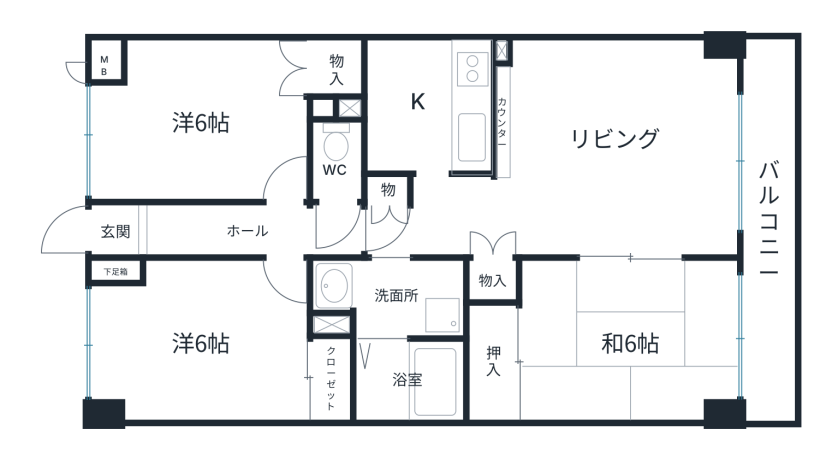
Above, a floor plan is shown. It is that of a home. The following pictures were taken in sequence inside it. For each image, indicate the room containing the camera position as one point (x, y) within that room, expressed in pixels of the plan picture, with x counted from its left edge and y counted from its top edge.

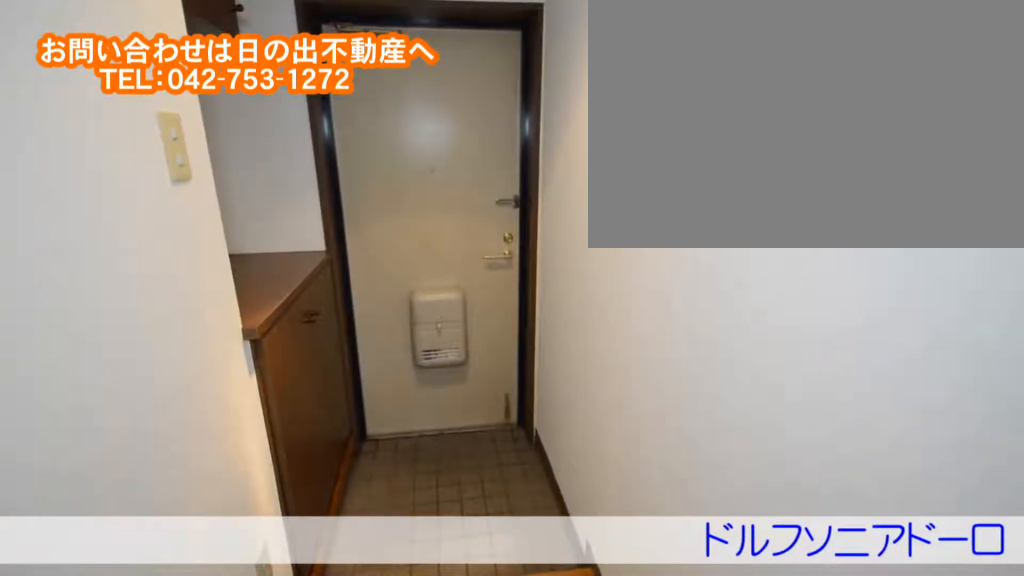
(157, 231)
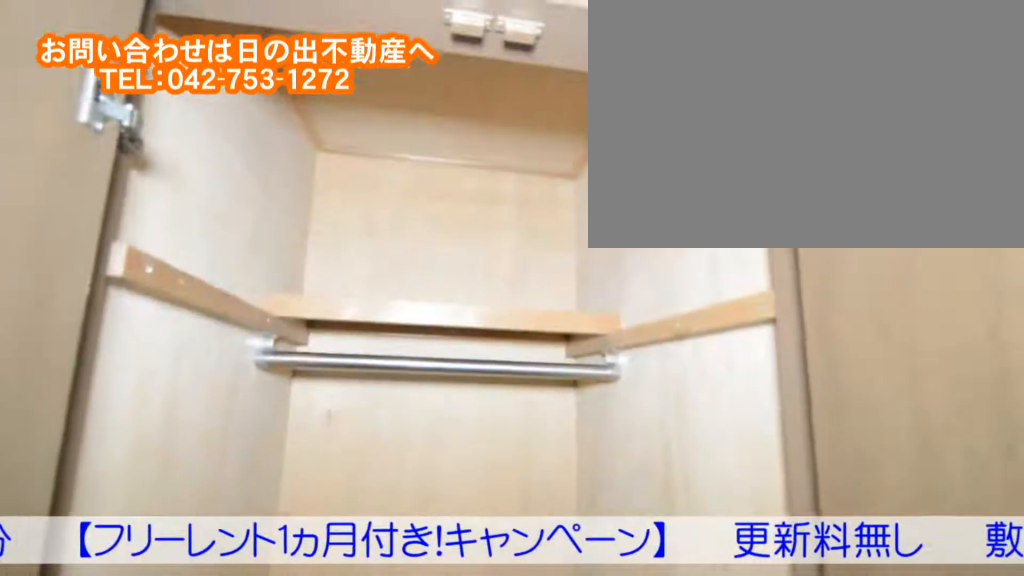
(143, 117)
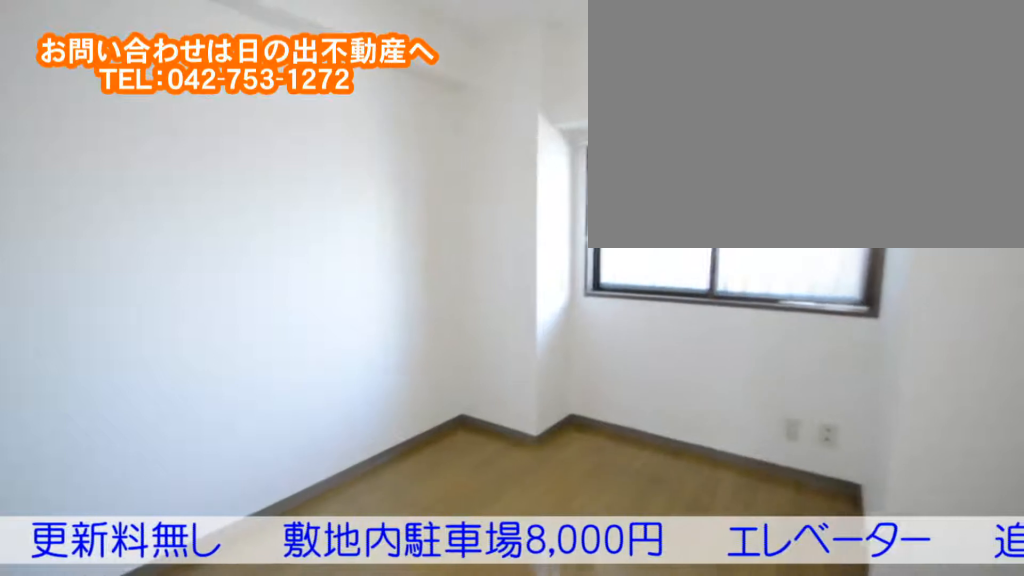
(154, 362)
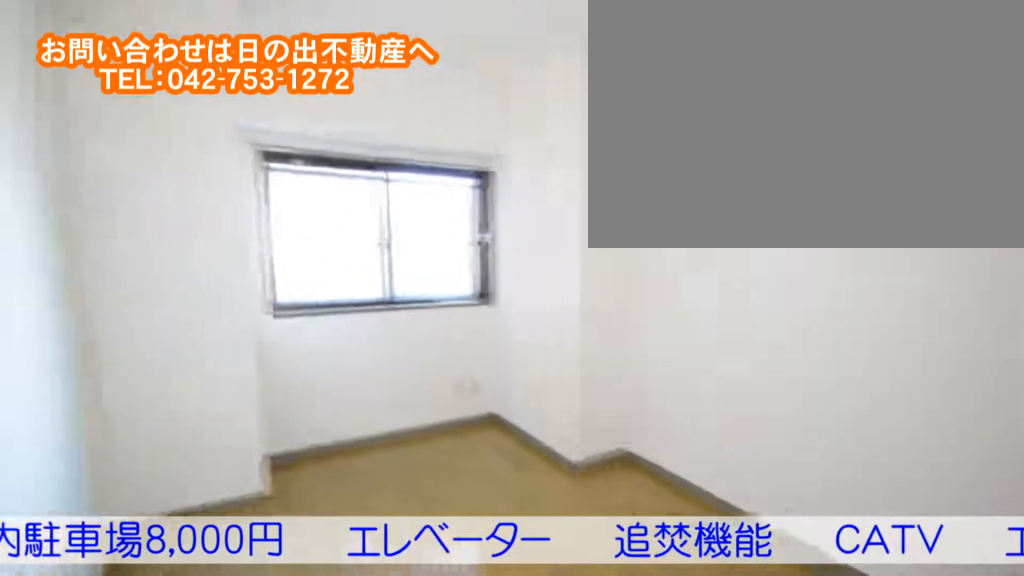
(154, 363)
